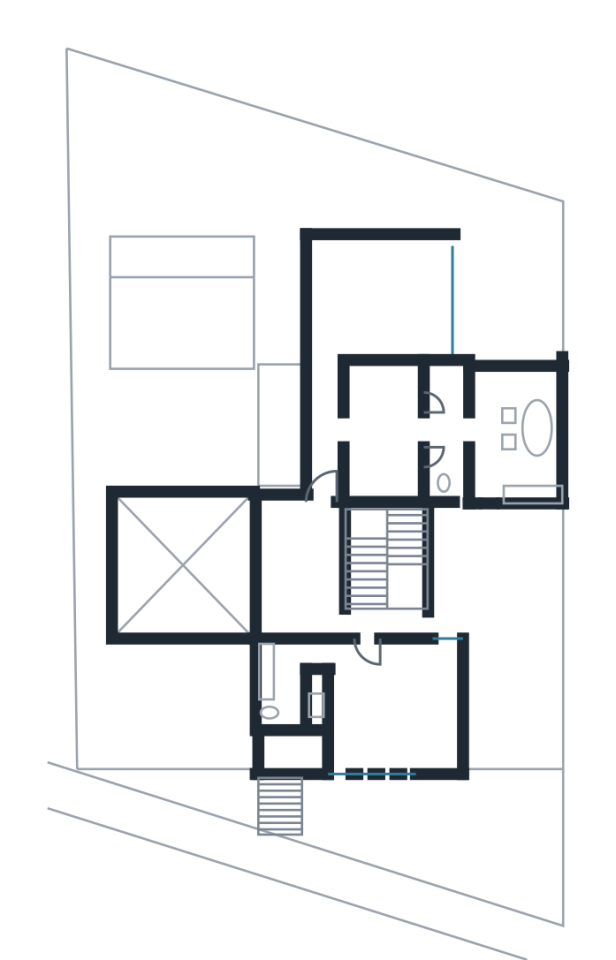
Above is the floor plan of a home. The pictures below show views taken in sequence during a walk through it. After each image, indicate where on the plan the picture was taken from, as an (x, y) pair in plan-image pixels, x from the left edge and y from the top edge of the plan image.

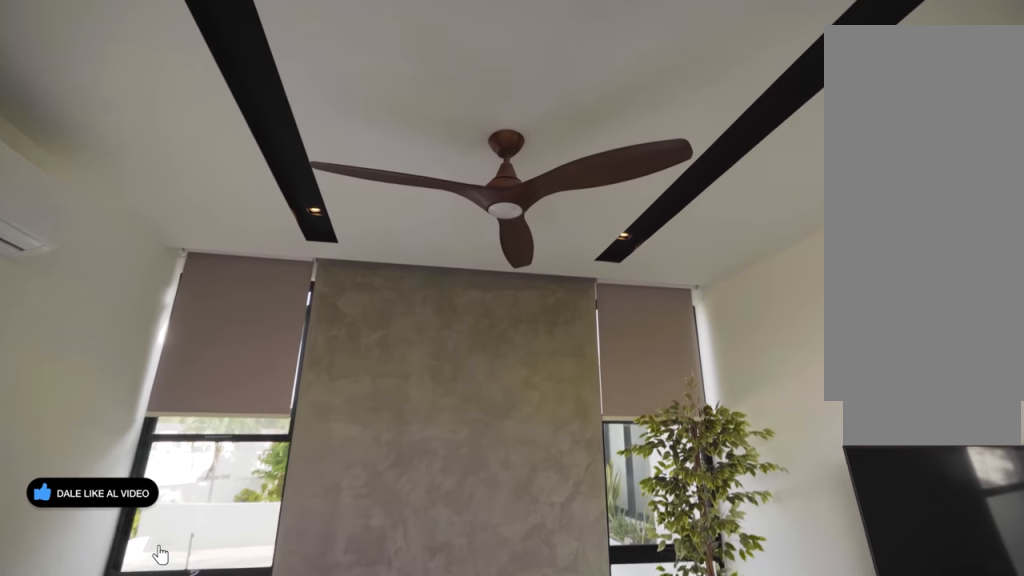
(340, 330)
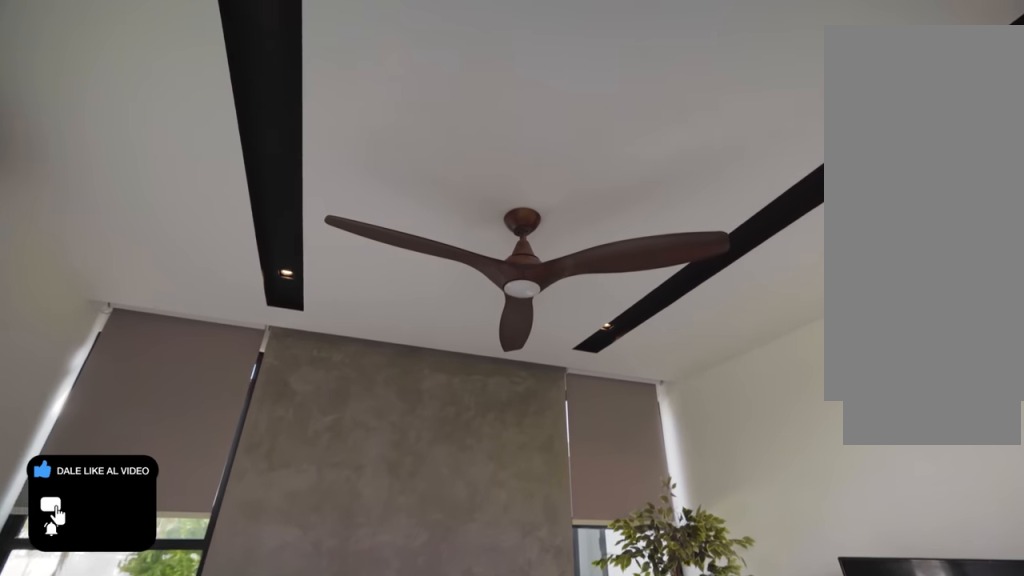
(342, 329)
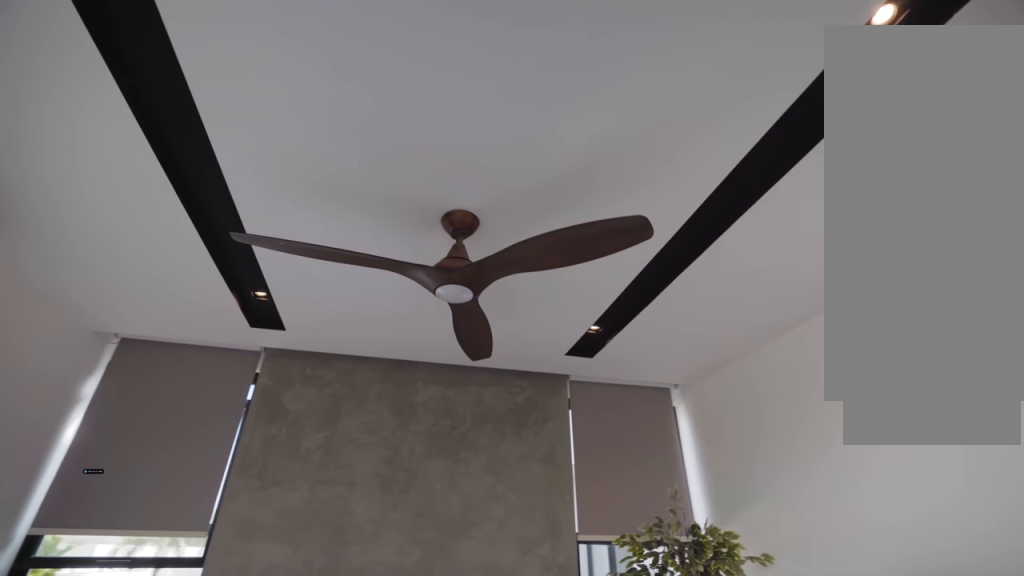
(342, 329)
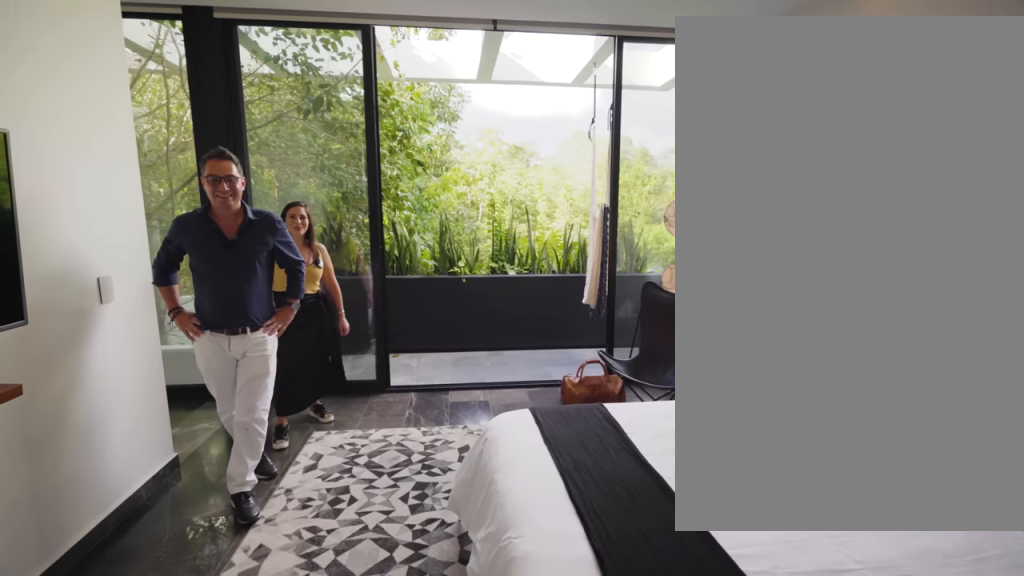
(424, 321)
